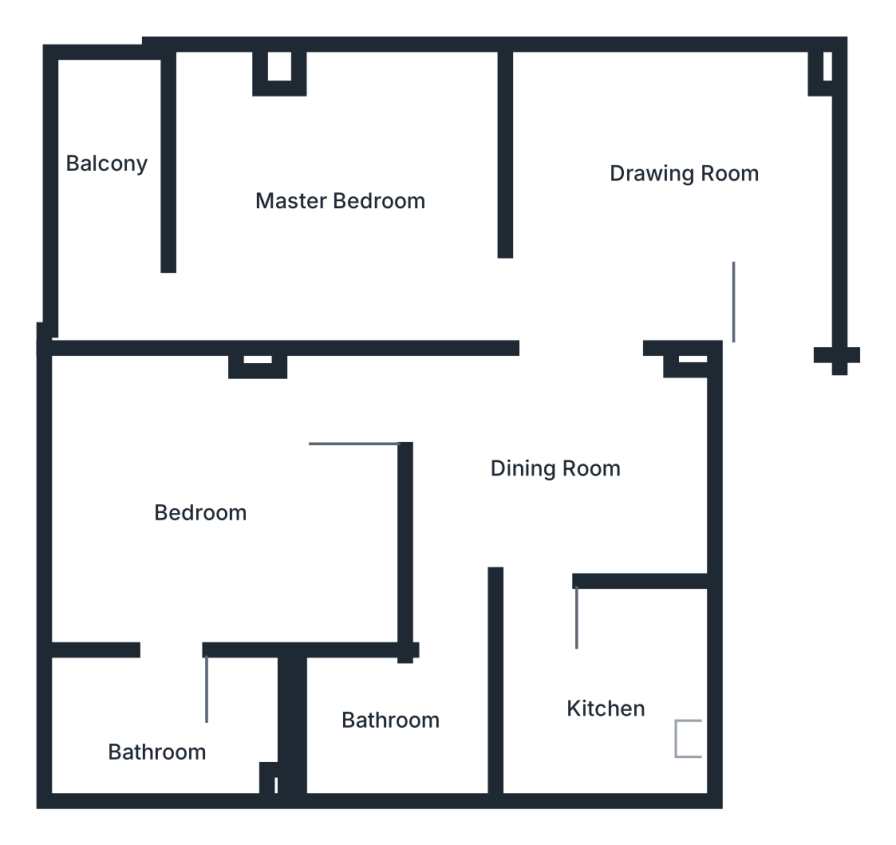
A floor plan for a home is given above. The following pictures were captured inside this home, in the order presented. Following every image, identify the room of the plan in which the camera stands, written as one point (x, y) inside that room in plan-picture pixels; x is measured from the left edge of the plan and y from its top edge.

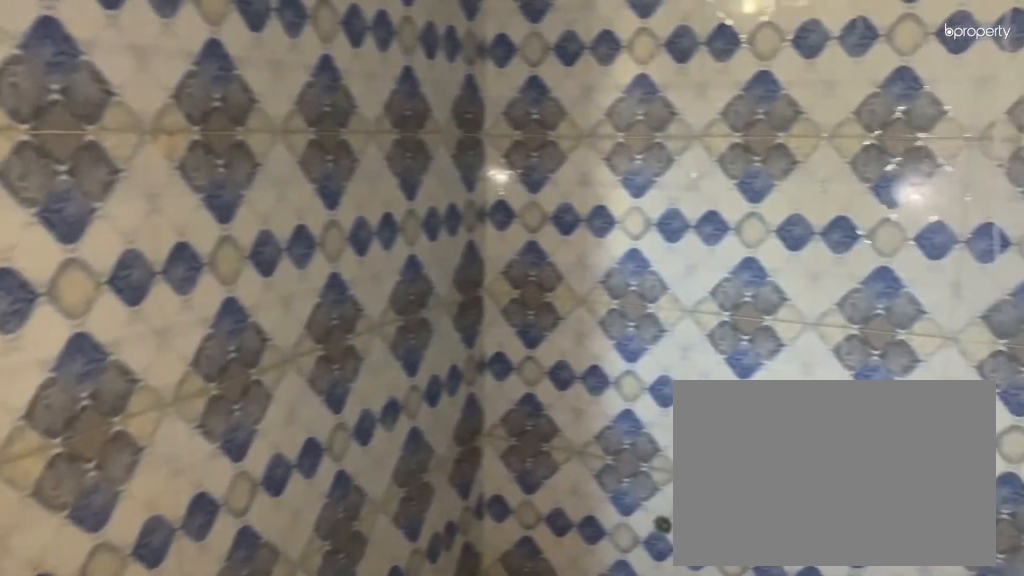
(415, 709)
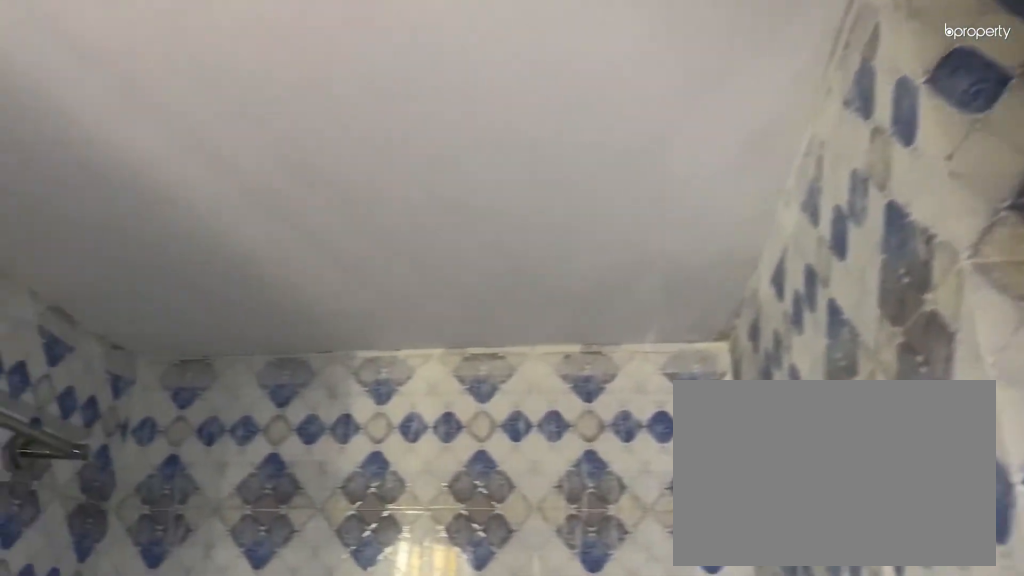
(387, 724)
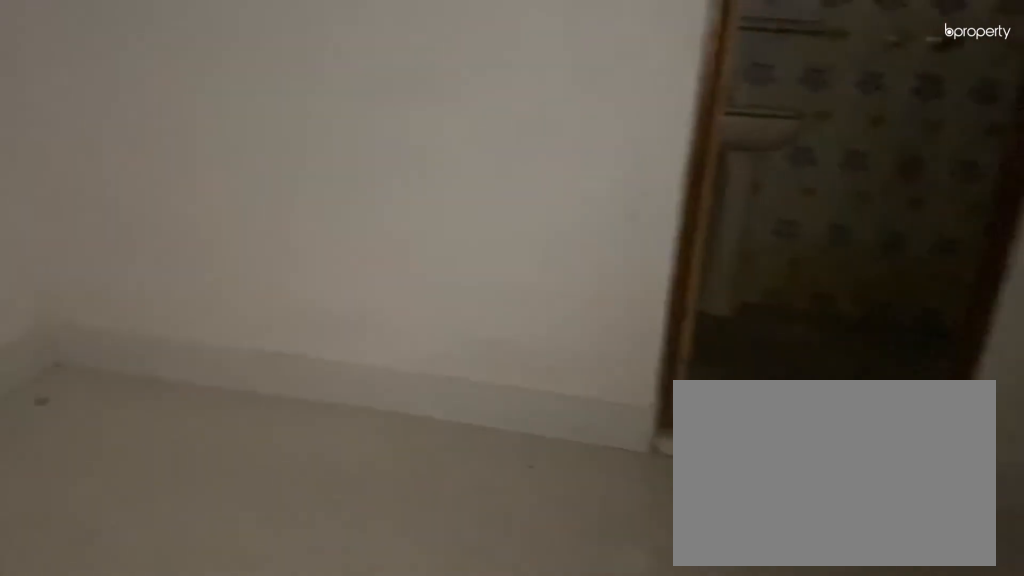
(241, 527)
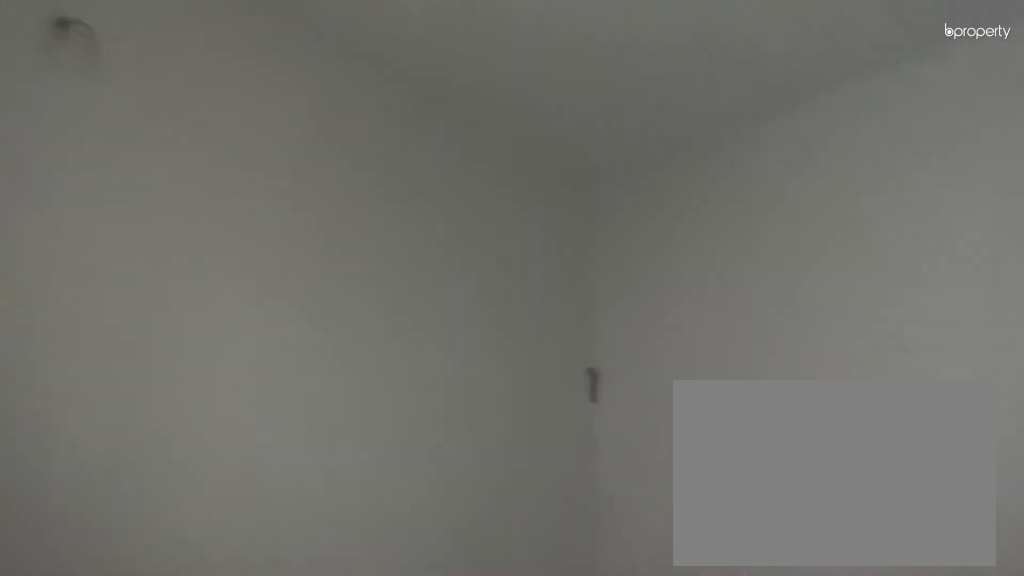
(241, 527)
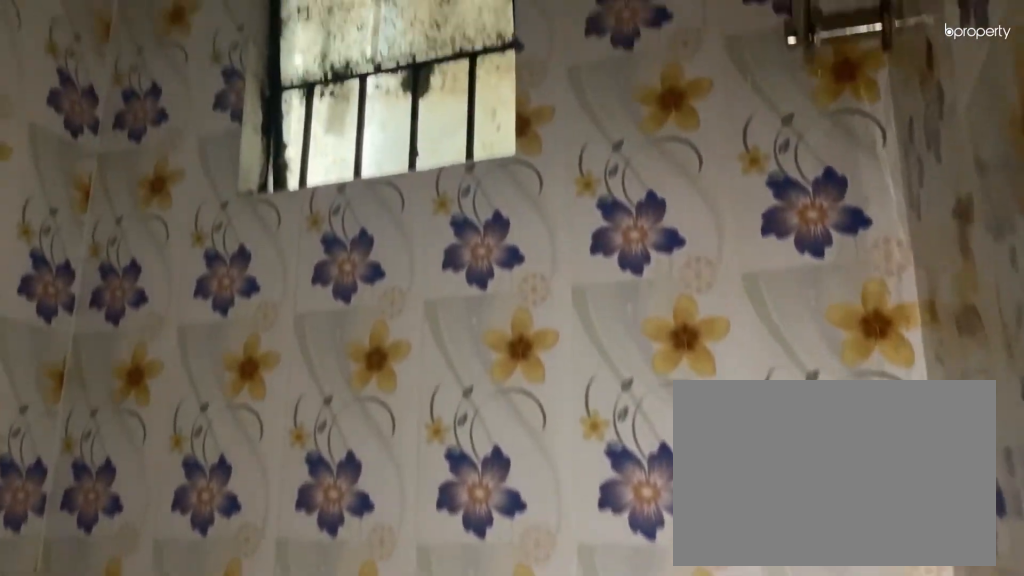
(178, 714)
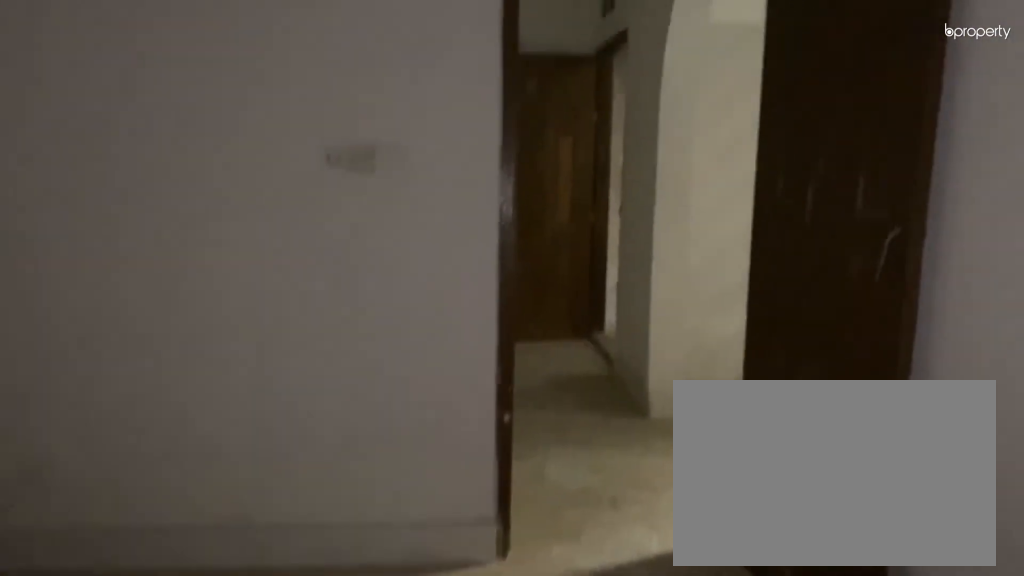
(300, 189)
